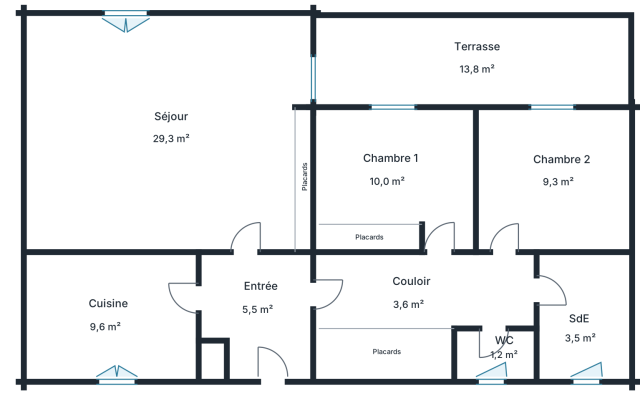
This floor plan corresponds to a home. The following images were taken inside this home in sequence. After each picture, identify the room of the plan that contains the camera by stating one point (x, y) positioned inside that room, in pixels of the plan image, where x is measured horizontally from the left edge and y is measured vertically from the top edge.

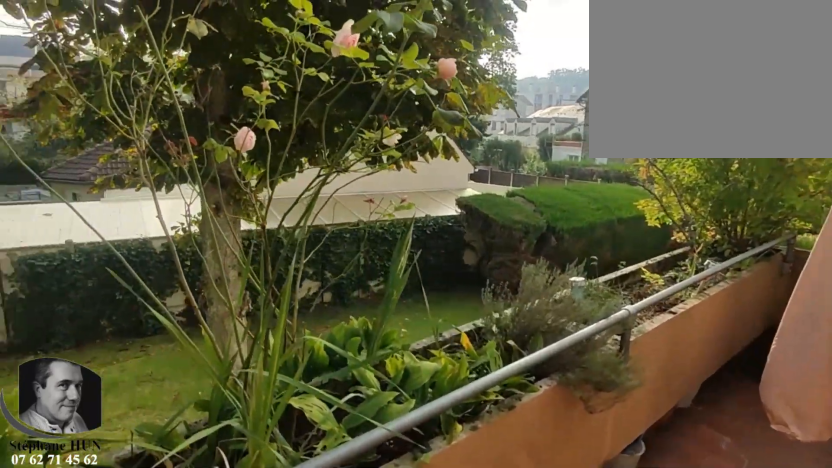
(475, 56)
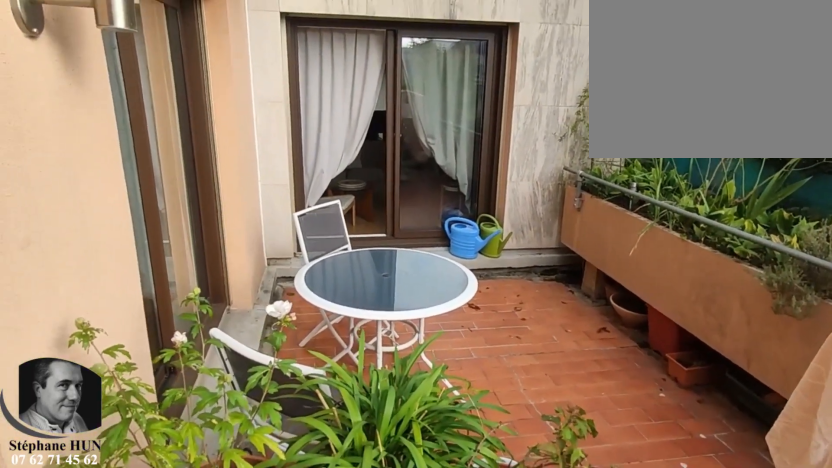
(475, 56)
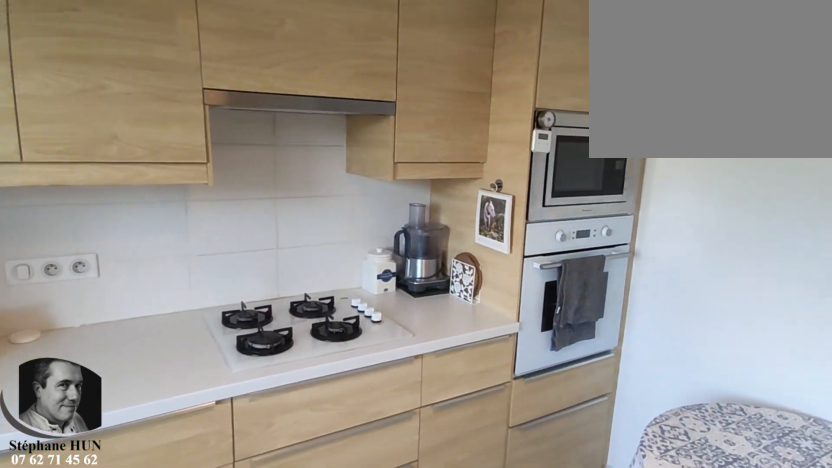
(111, 316)
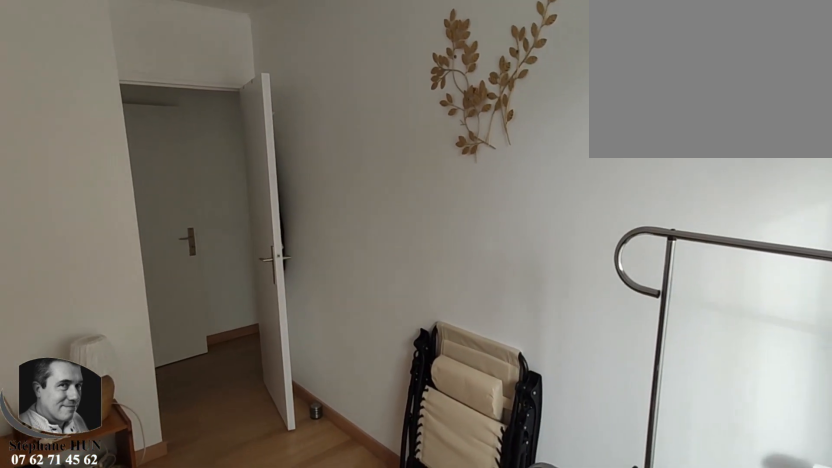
(554, 182)
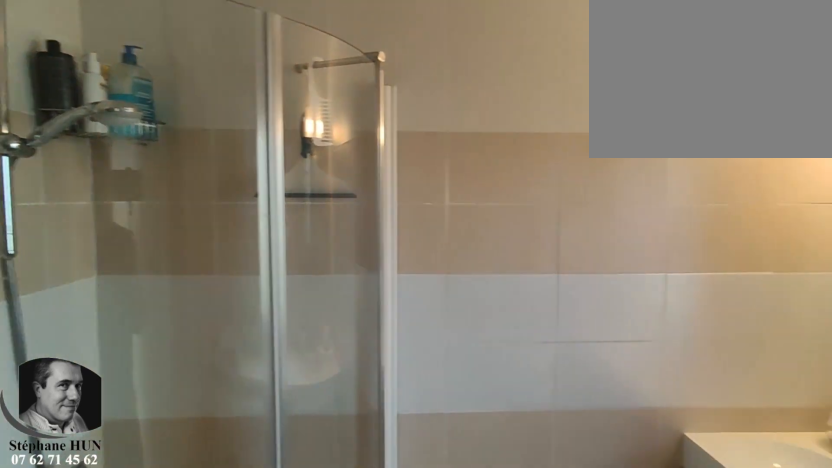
(582, 316)
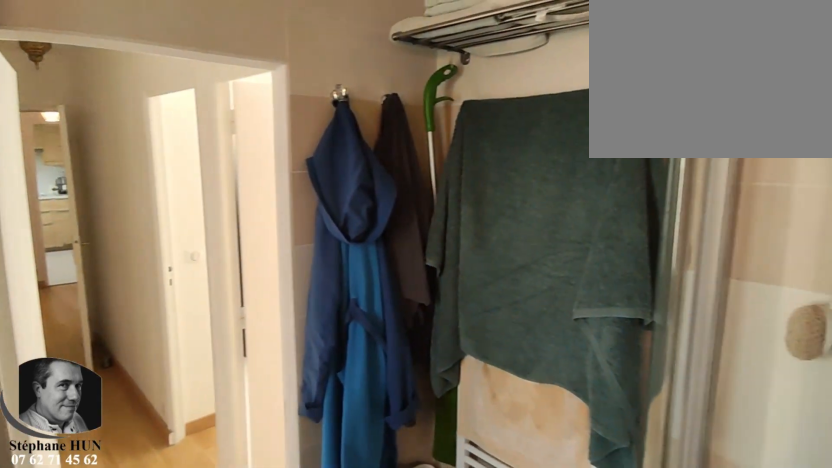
(582, 316)
